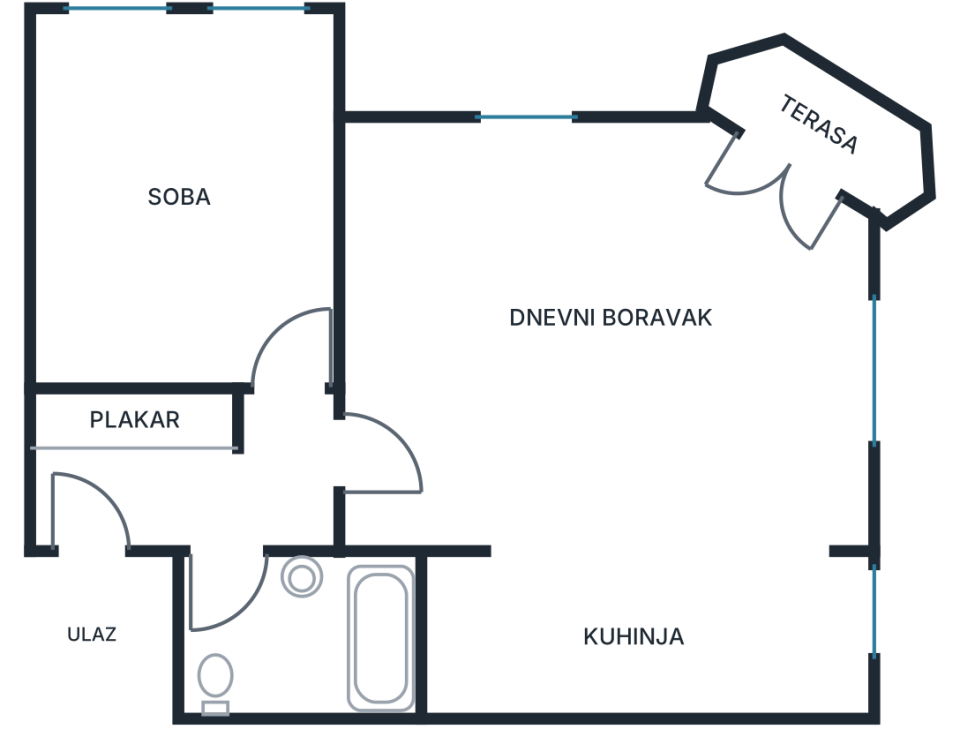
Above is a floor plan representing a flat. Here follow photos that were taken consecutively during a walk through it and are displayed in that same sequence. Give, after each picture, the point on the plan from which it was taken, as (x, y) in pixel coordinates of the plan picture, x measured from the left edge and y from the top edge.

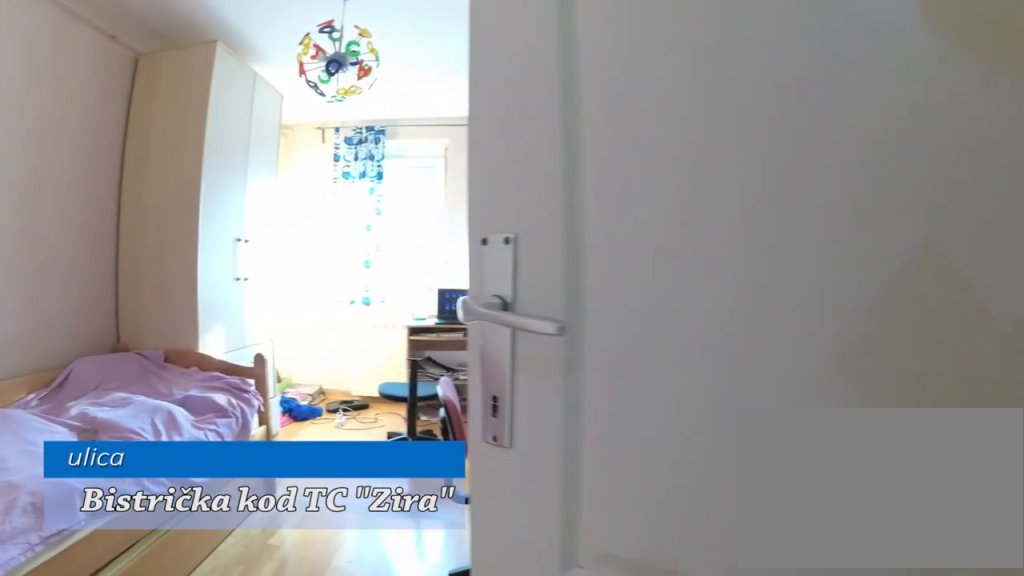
(277, 446)
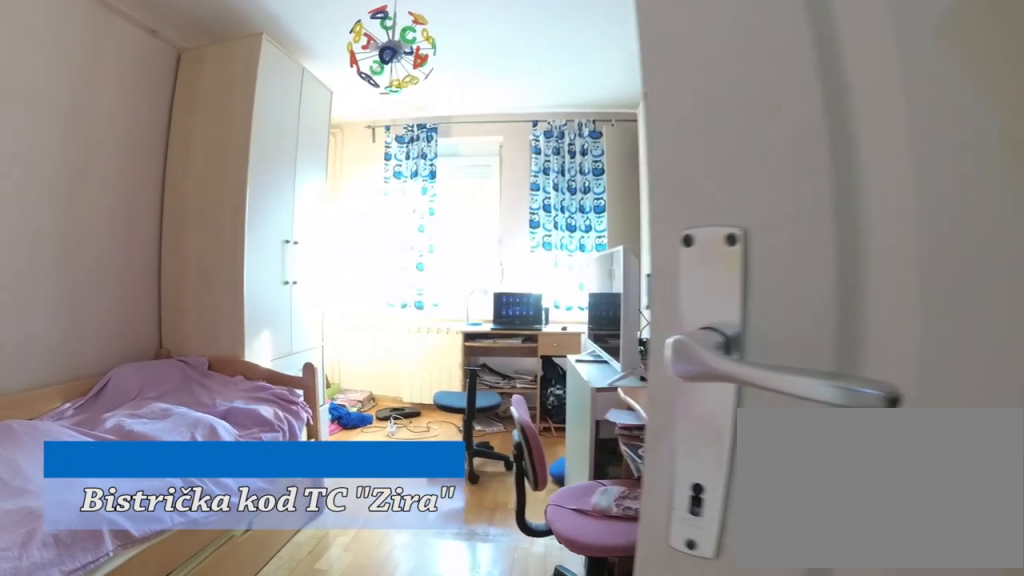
(278, 425)
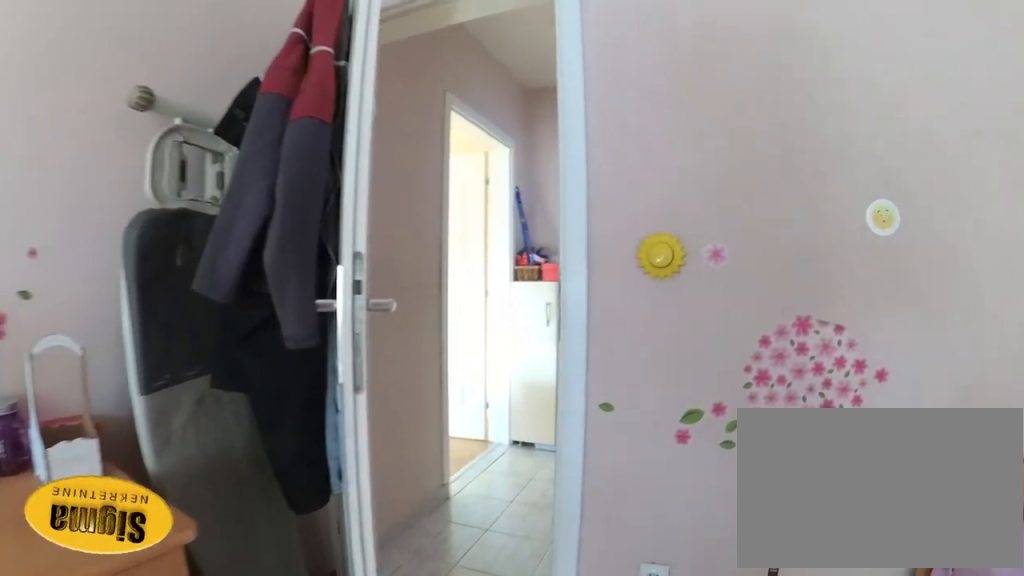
(210, 233)
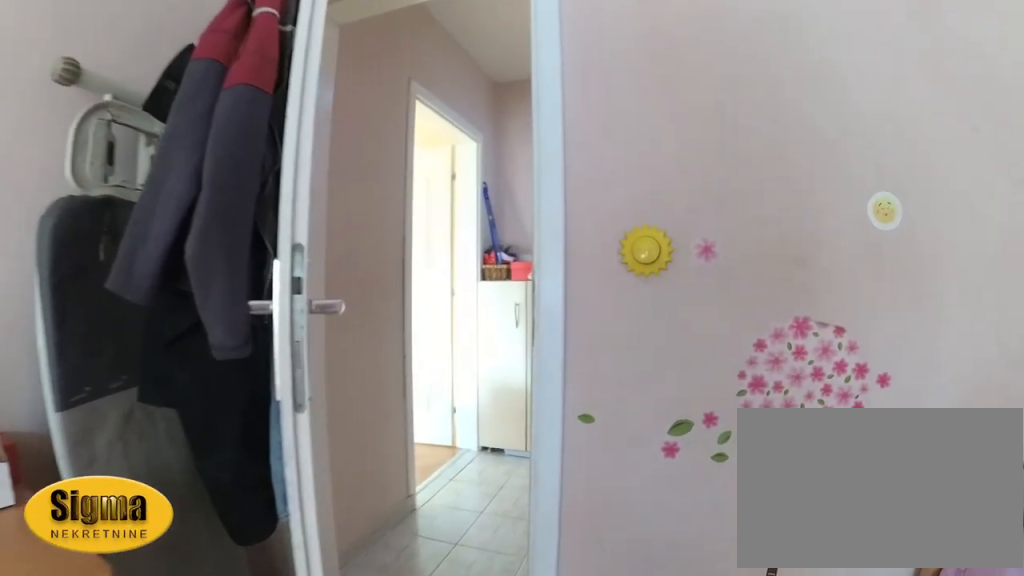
(219, 250)
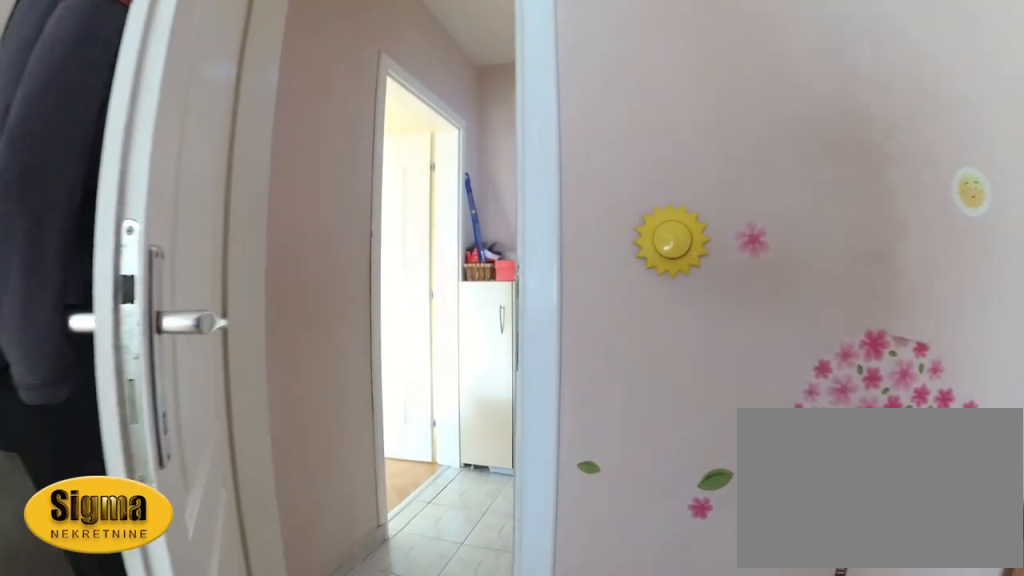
(238, 278)
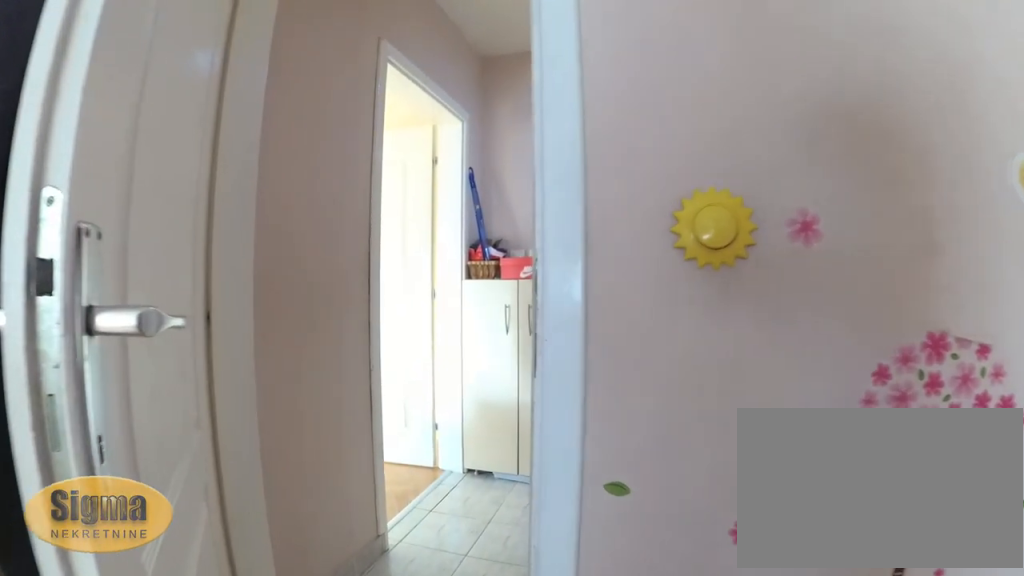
(248, 294)
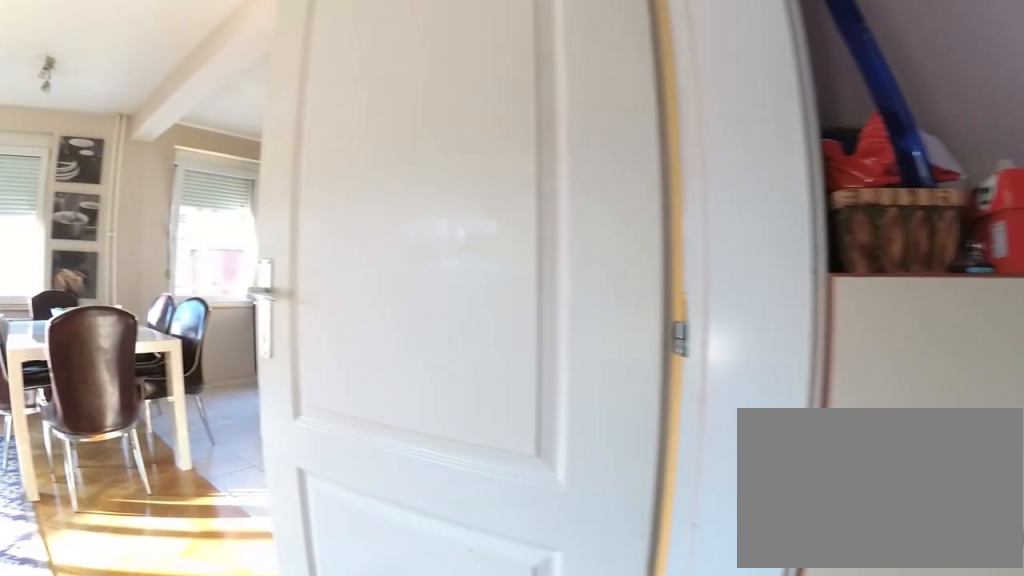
(285, 426)
